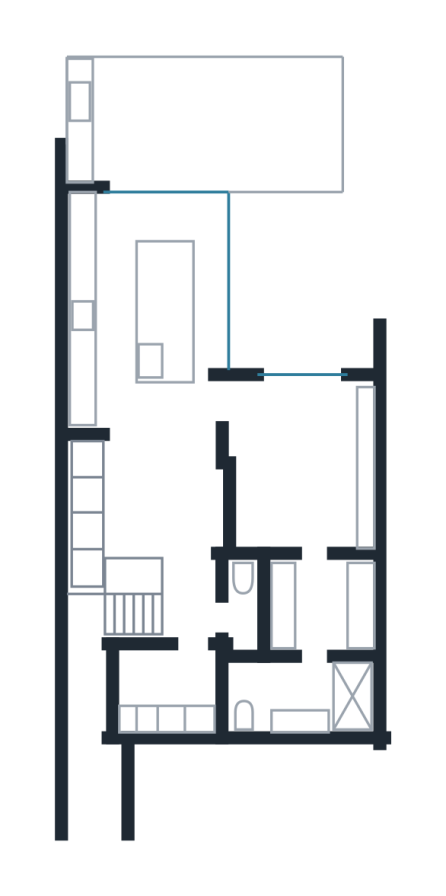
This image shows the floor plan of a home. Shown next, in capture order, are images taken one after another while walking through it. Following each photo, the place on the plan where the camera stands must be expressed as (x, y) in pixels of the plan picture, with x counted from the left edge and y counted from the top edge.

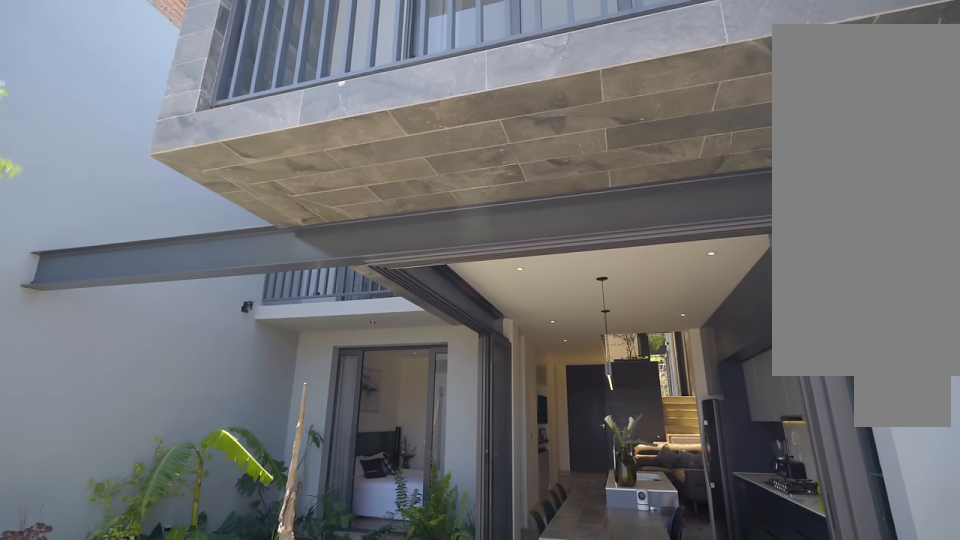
(161, 130)
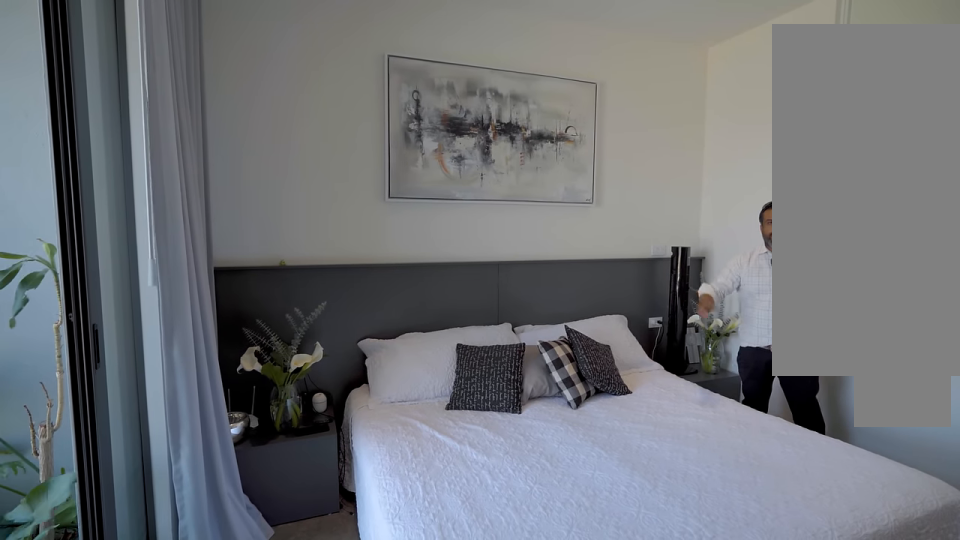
(302, 406)
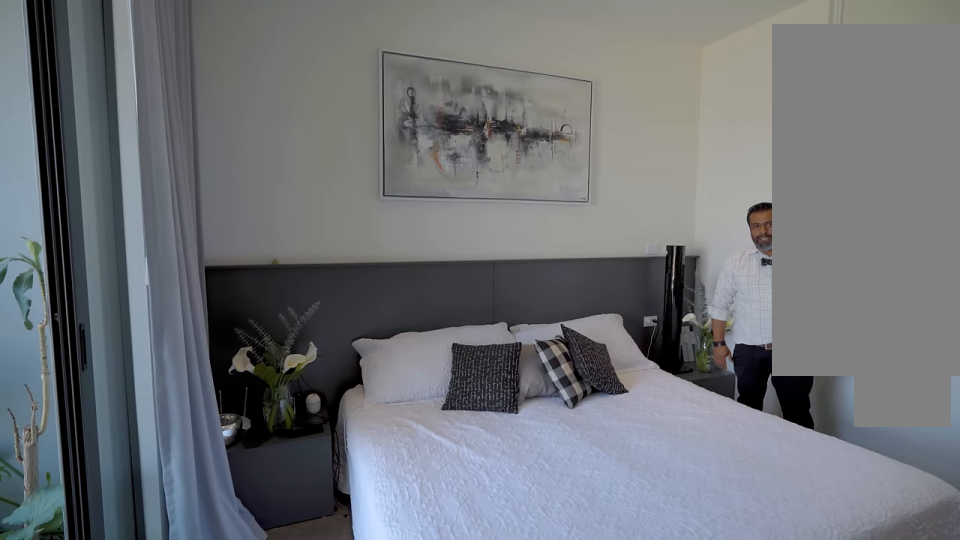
(302, 407)
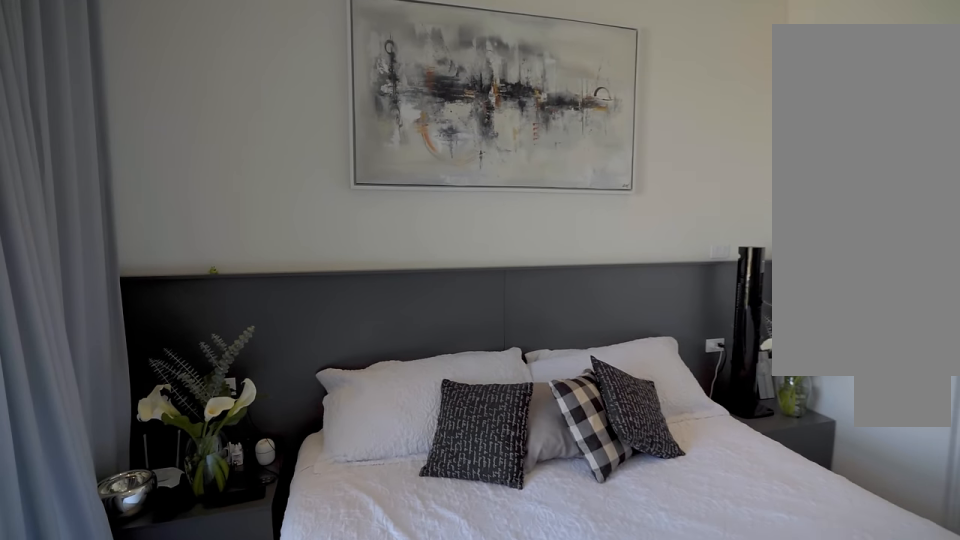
(295, 400)
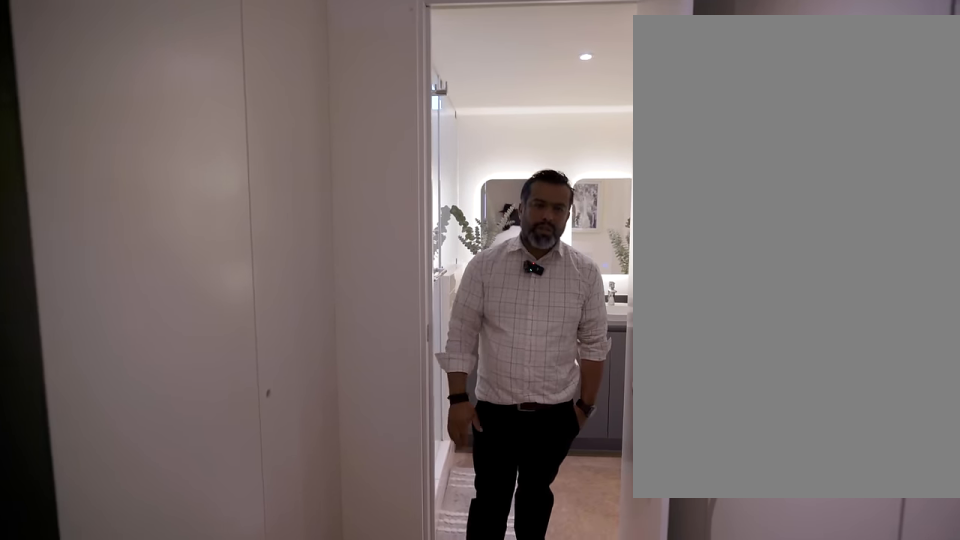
(314, 583)
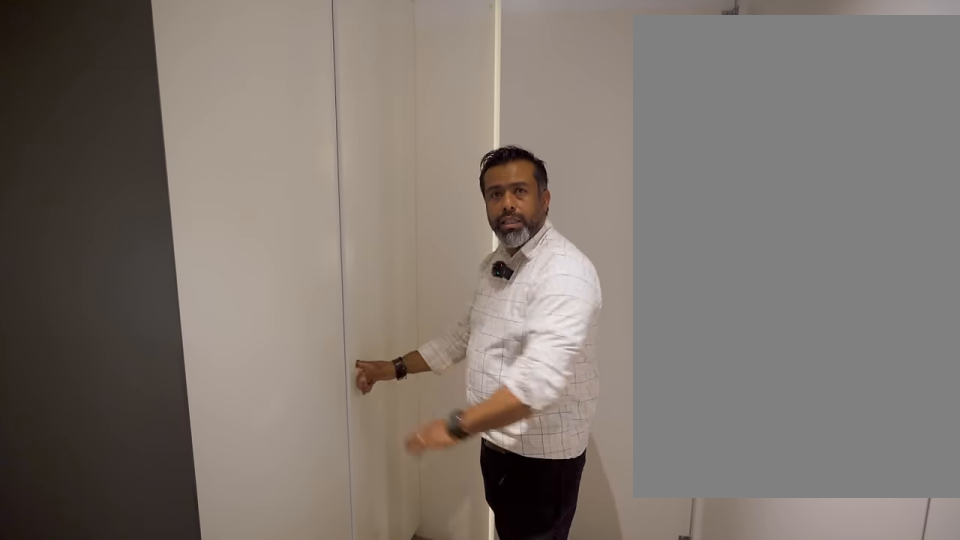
(315, 581)
